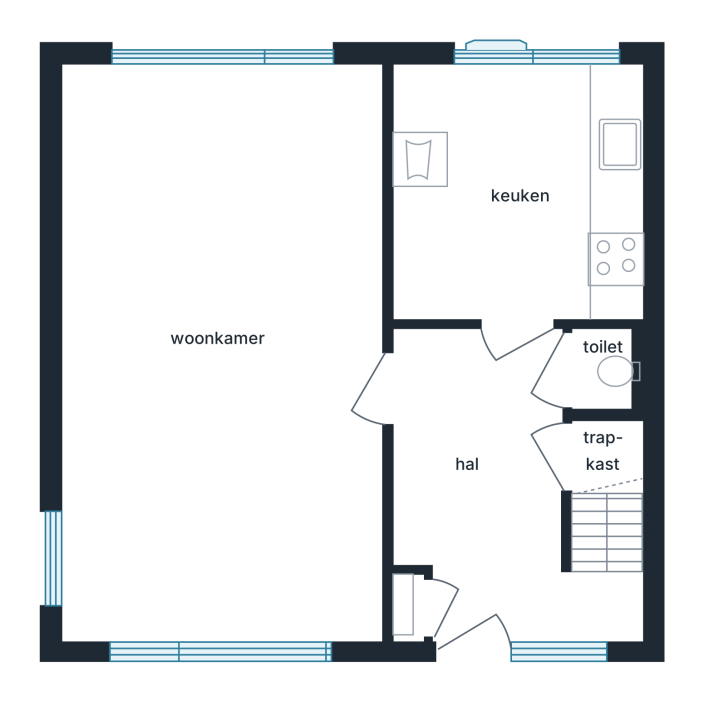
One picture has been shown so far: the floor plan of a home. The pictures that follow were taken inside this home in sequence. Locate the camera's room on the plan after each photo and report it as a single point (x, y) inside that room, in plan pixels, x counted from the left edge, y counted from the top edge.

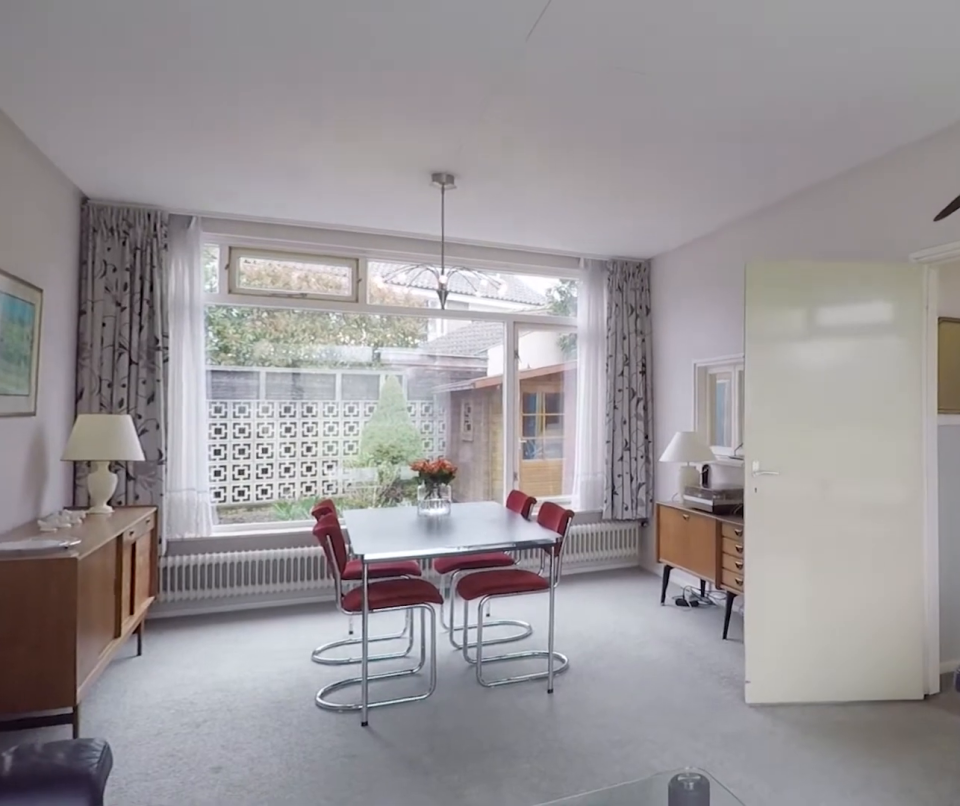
(152, 302)
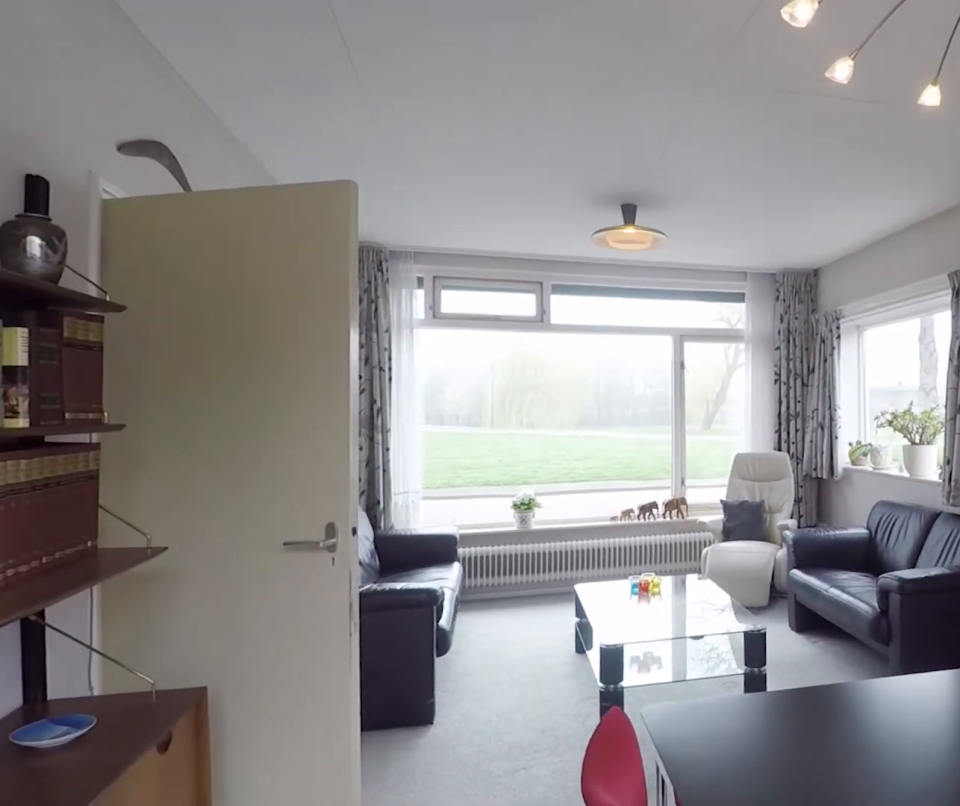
(152, 302)
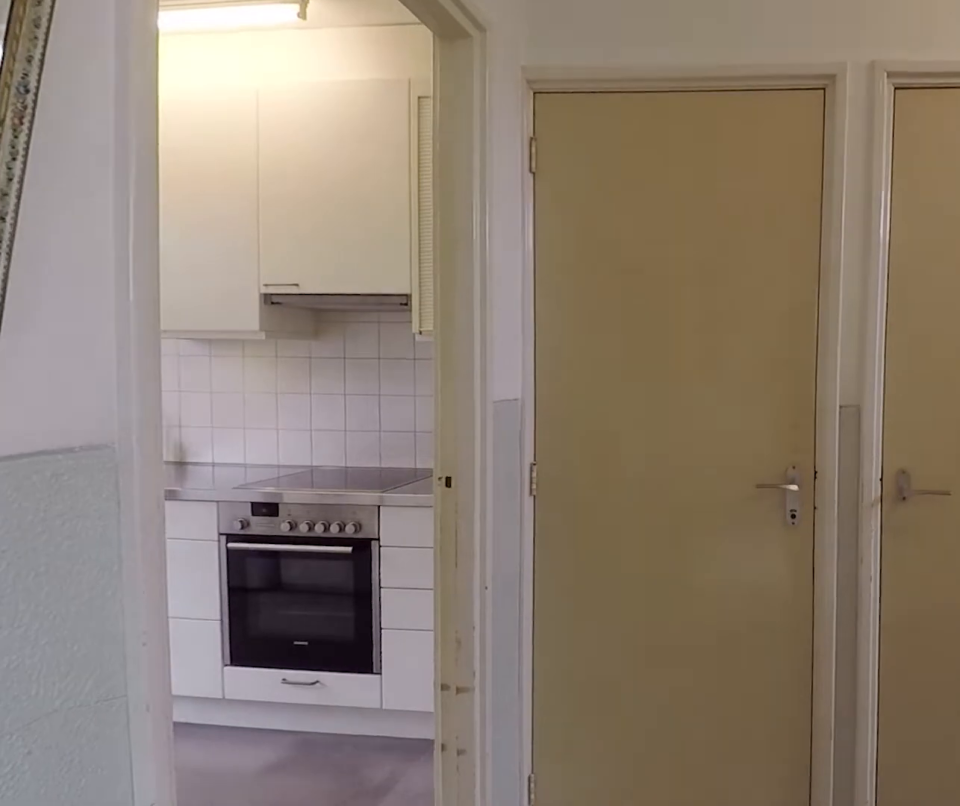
(494, 492)
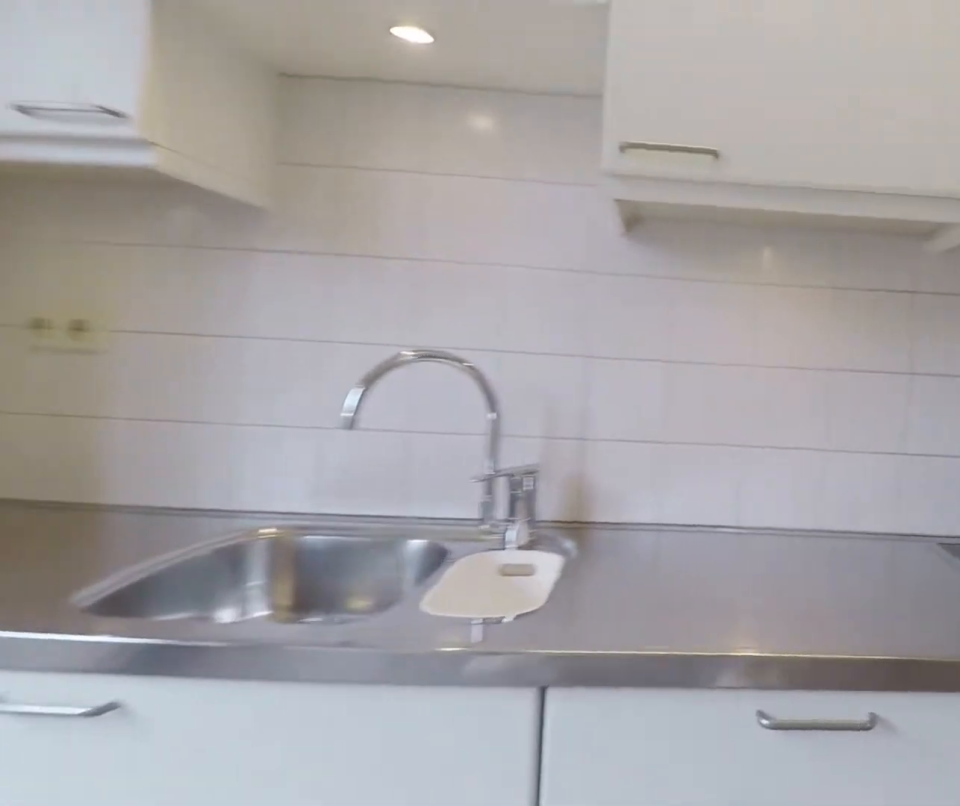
(520, 189)
